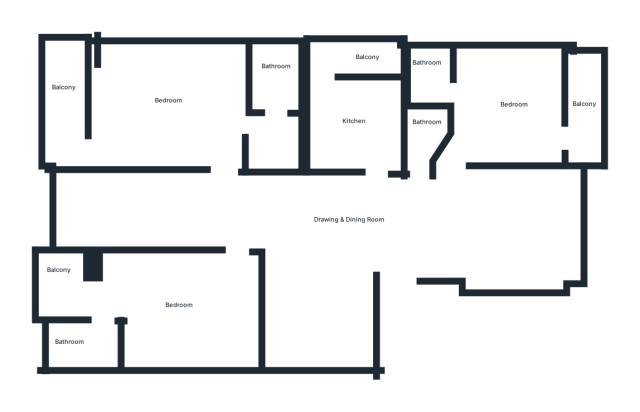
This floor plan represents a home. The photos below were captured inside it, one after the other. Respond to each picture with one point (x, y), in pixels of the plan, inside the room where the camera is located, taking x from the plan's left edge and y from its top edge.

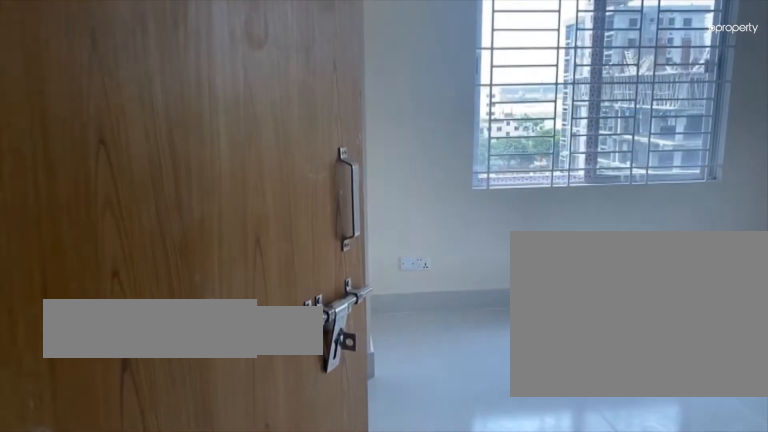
(514, 106)
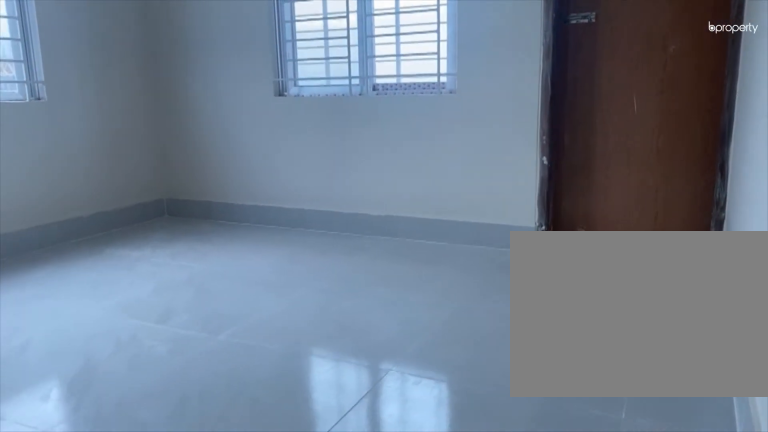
(514, 106)
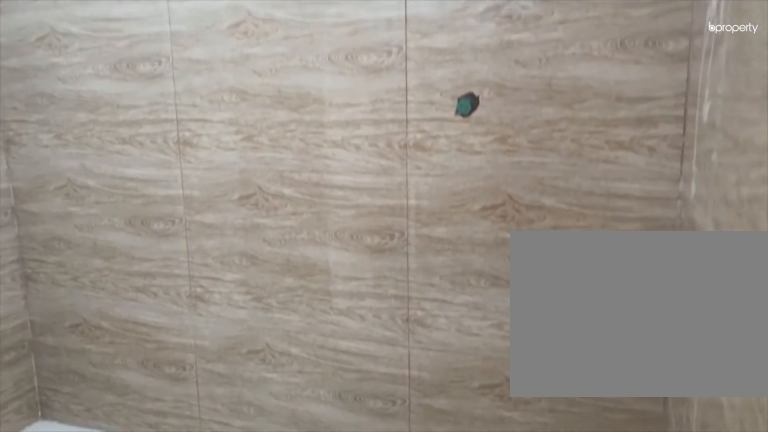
(428, 68)
